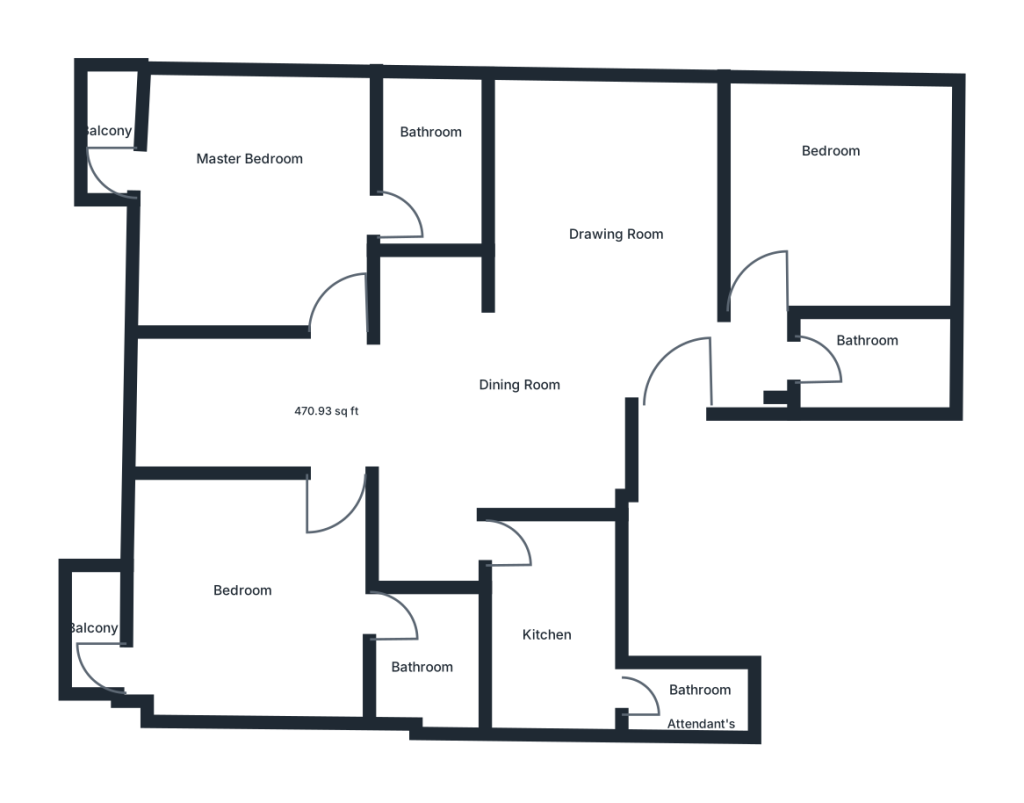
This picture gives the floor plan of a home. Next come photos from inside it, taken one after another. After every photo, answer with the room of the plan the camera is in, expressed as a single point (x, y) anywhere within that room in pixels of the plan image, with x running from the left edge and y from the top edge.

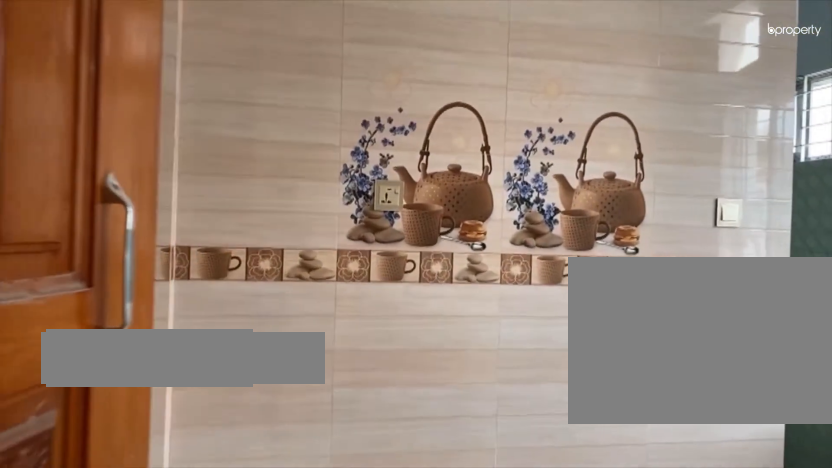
(550, 637)
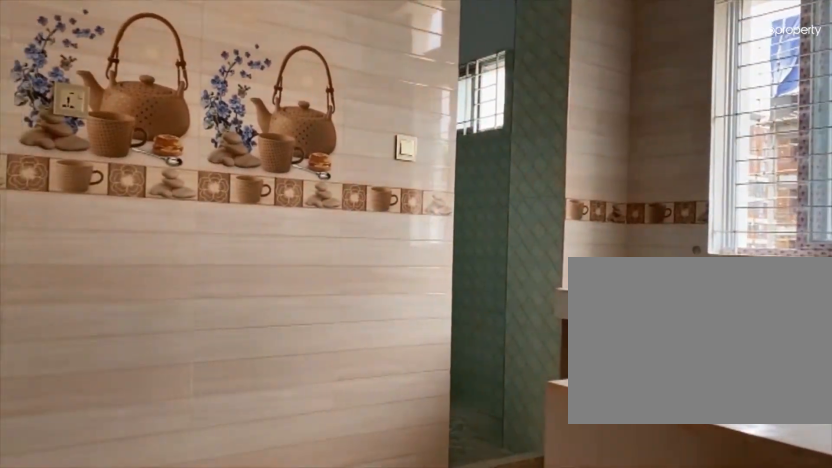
(550, 637)
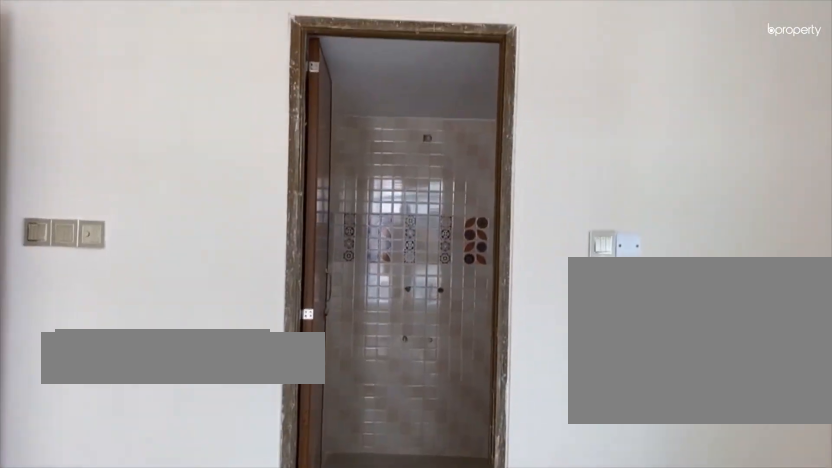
(255, 589)
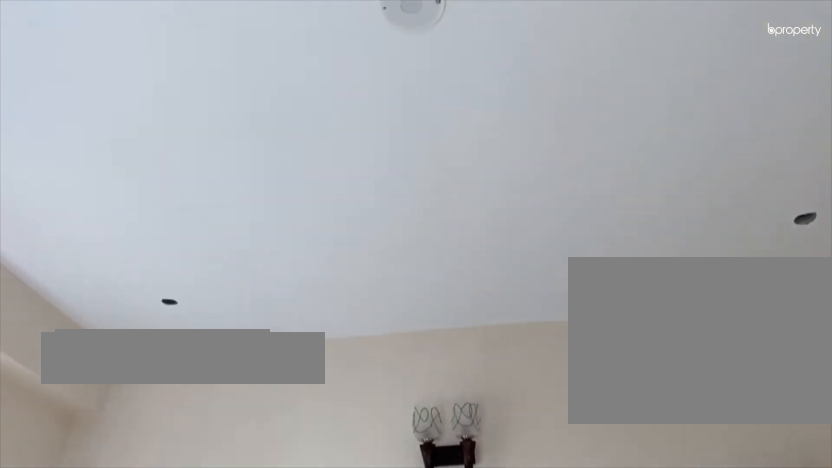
(253, 204)
